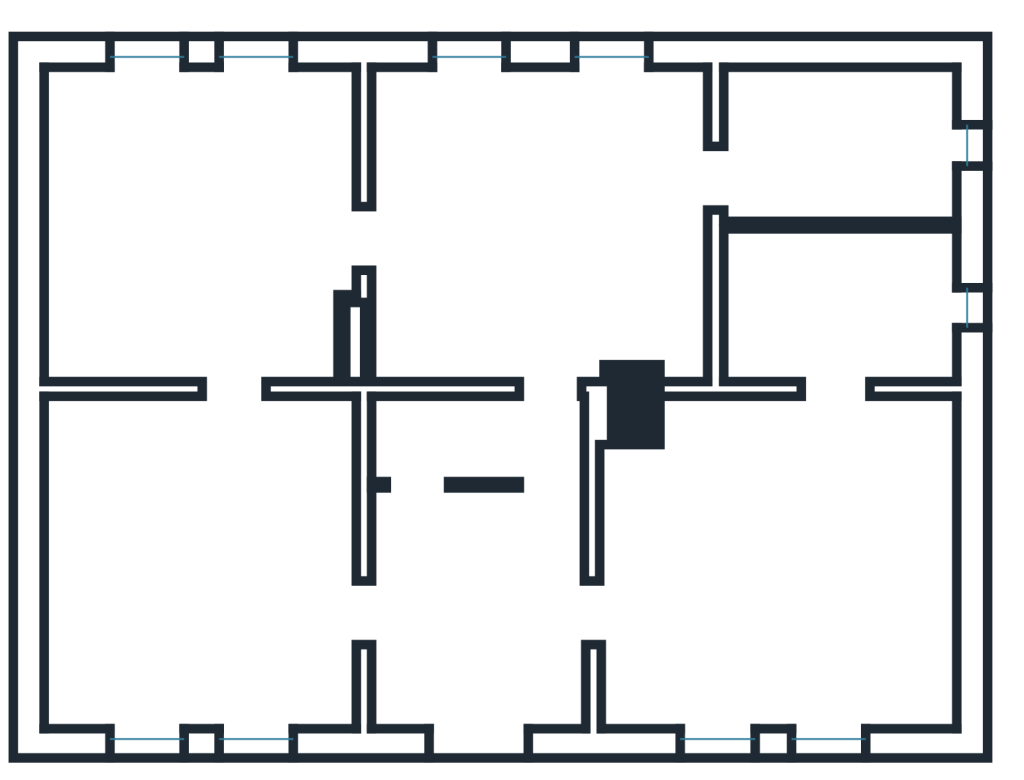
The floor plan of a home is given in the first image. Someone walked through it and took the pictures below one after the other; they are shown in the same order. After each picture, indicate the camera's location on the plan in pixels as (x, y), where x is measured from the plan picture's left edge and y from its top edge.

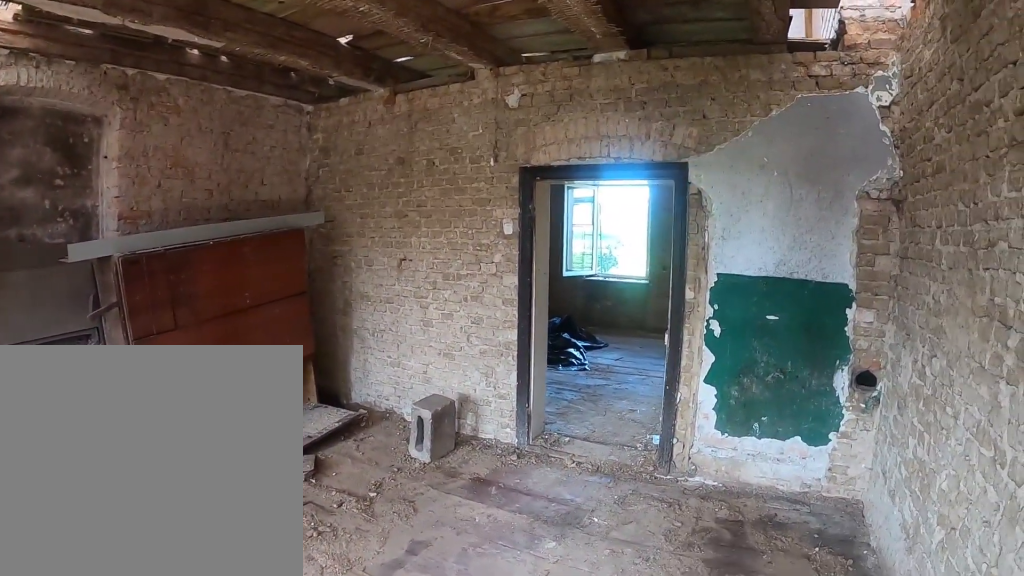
(255, 628)
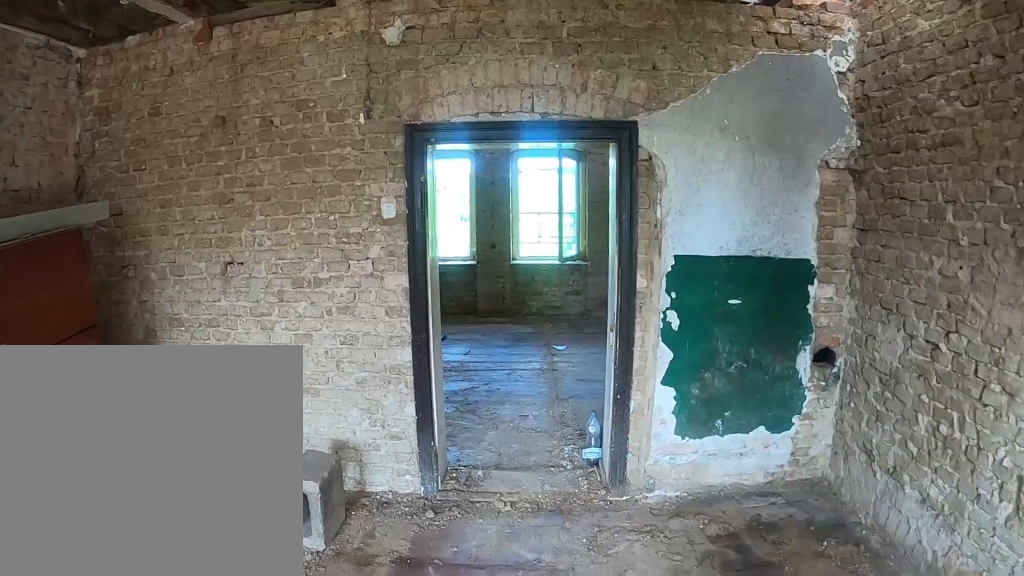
(217, 584)
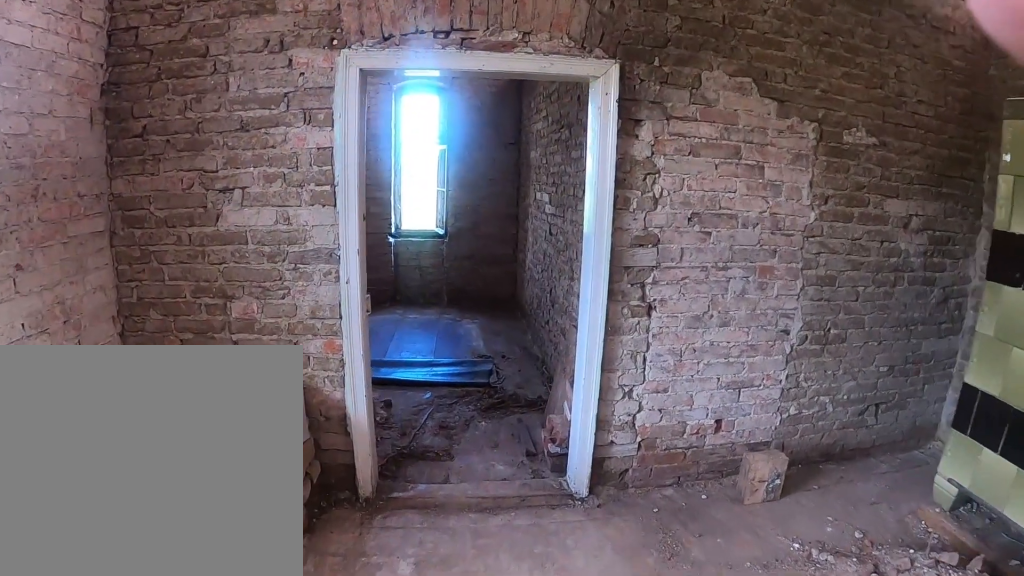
(625, 186)
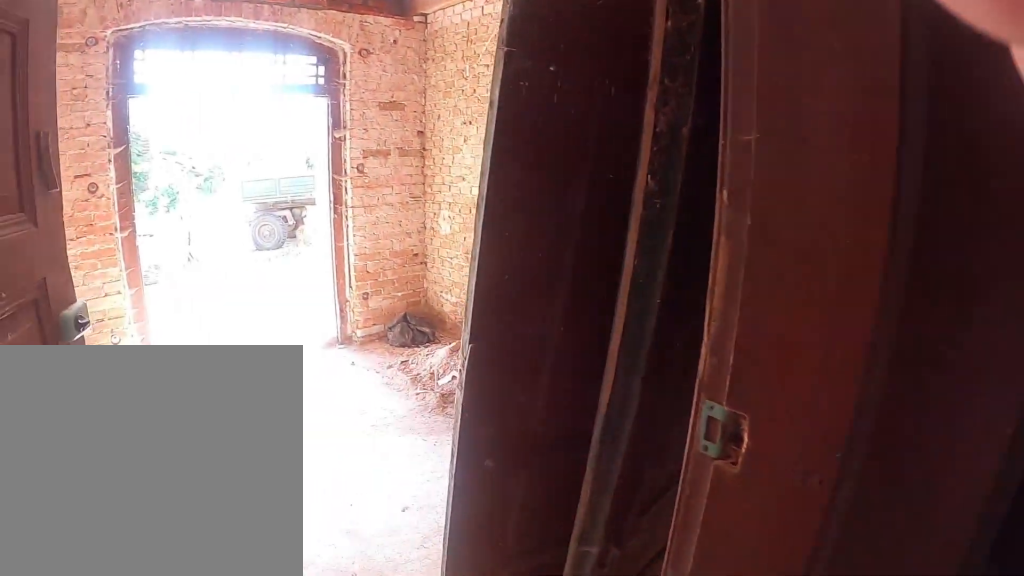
(538, 511)
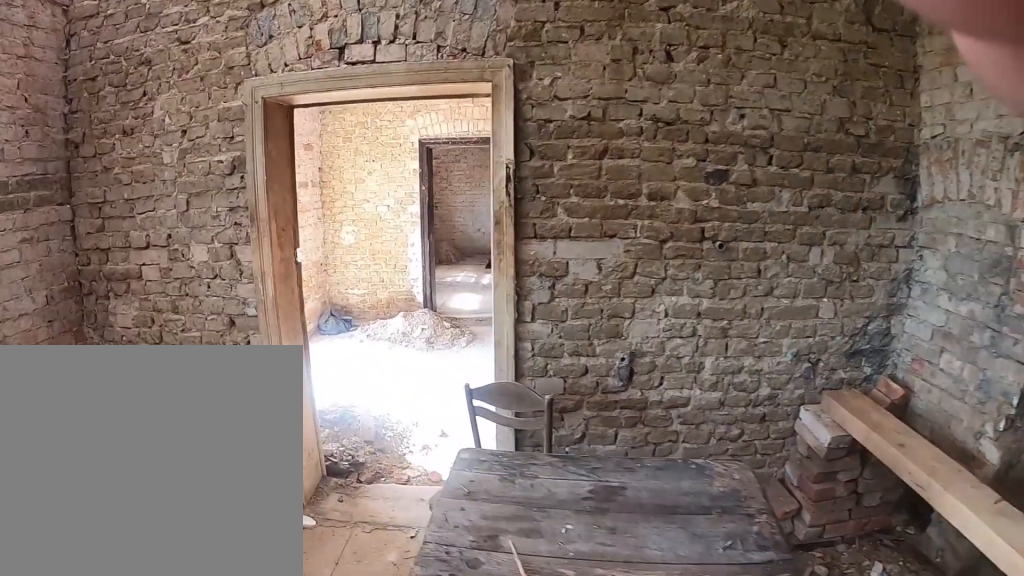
(691, 572)
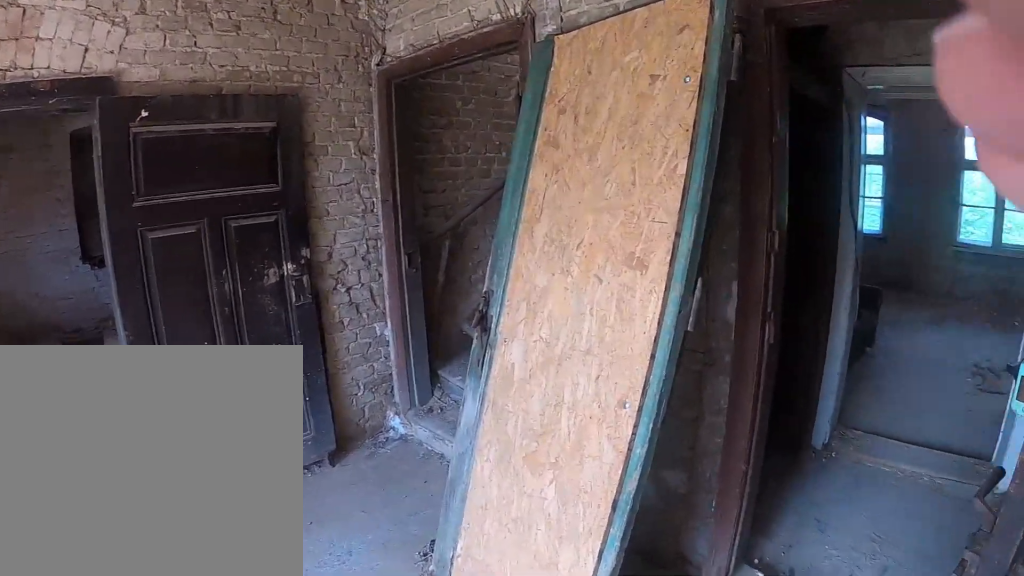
(573, 590)
